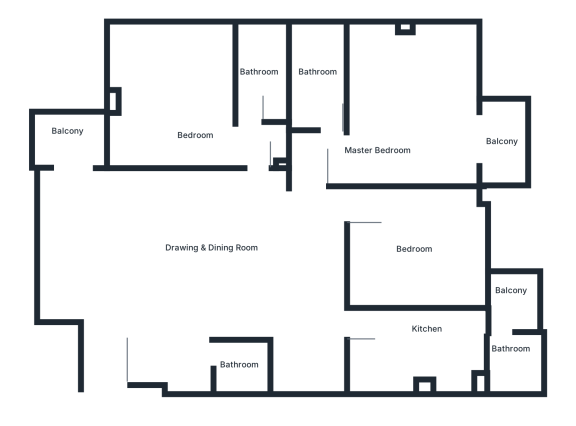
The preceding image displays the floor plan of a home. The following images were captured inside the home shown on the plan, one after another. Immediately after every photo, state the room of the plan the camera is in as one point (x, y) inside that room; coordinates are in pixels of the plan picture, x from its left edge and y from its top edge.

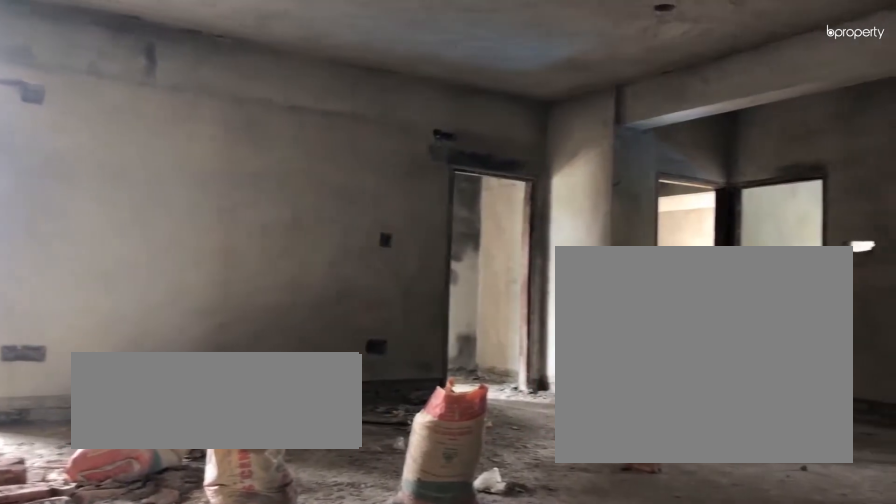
(209, 253)
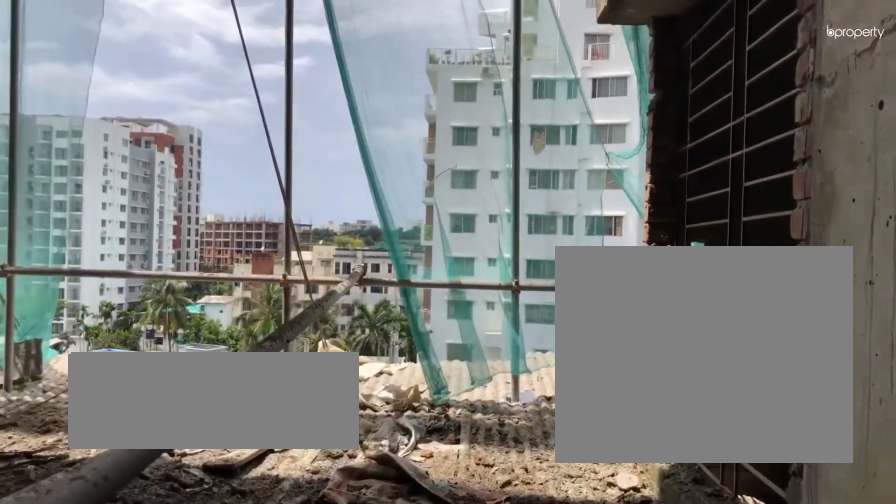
(73, 137)
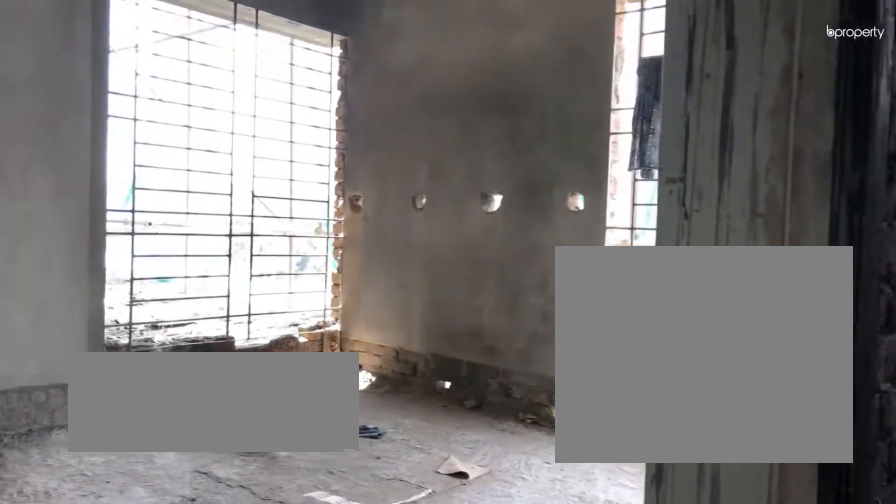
(184, 108)
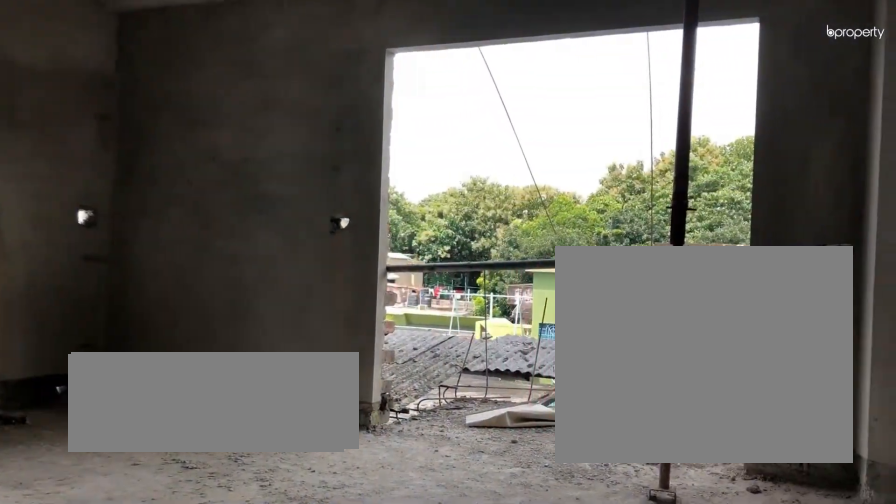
(383, 115)
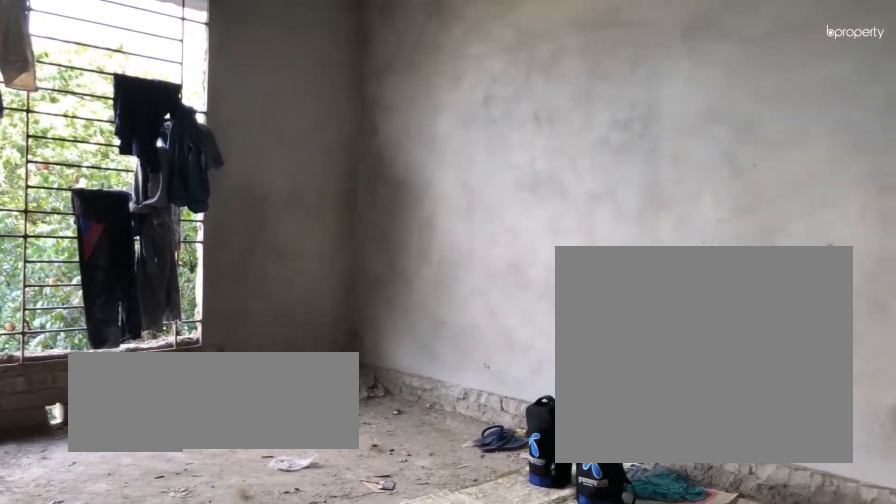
(414, 255)
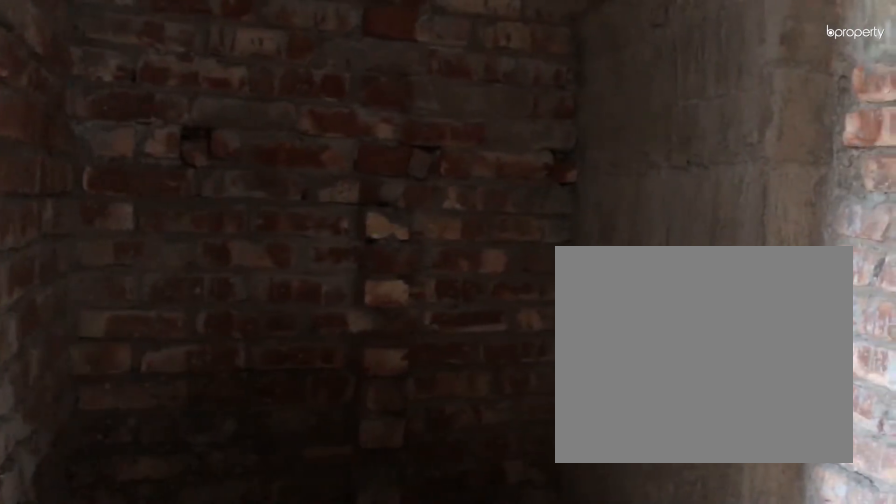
(244, 365)
